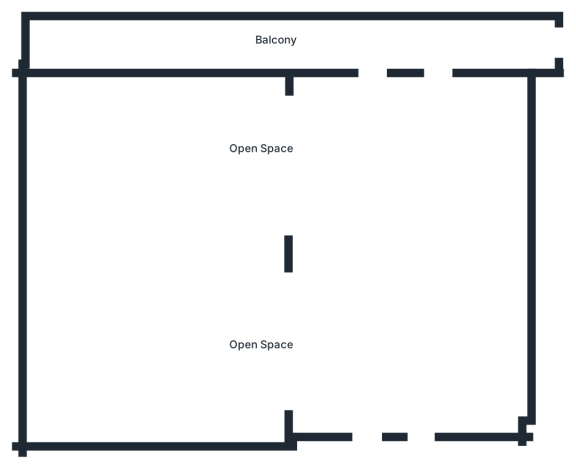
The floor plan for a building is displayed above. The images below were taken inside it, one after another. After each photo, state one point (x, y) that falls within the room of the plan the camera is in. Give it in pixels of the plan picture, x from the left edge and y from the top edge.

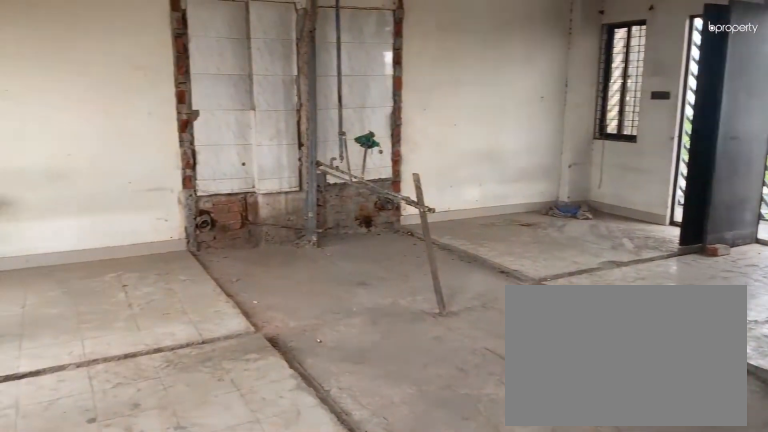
(197, 184)
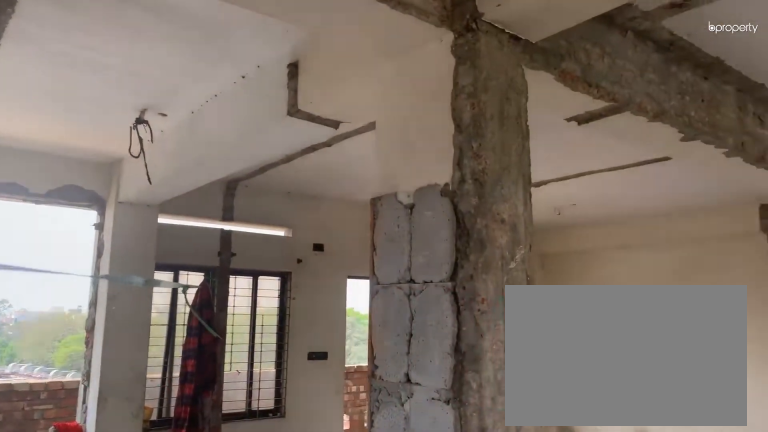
(197, 184)
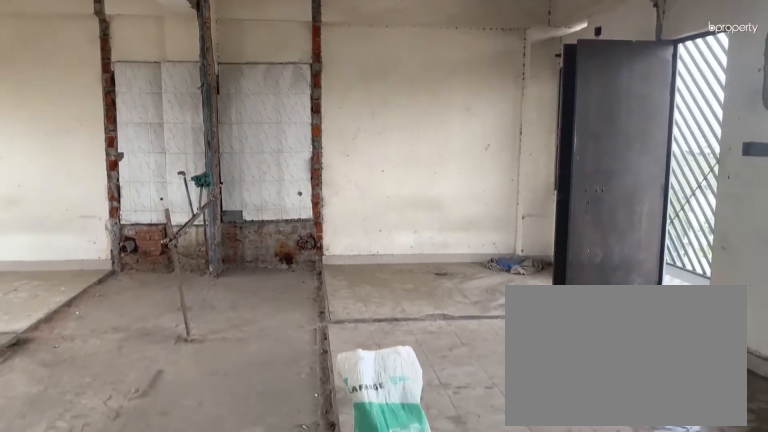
(384, 181)
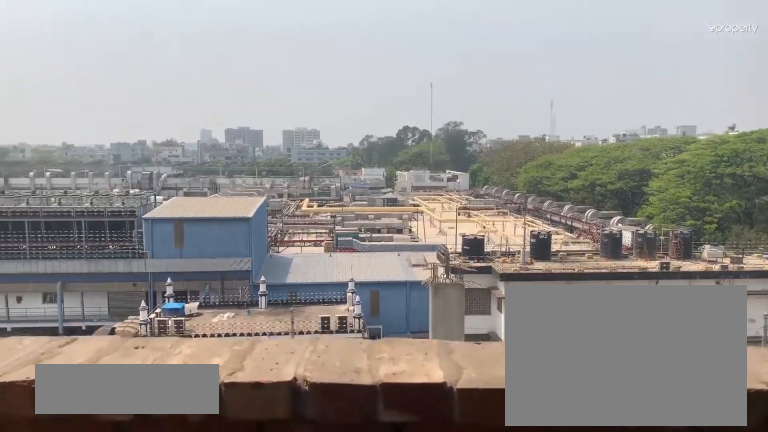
(425, 39)
